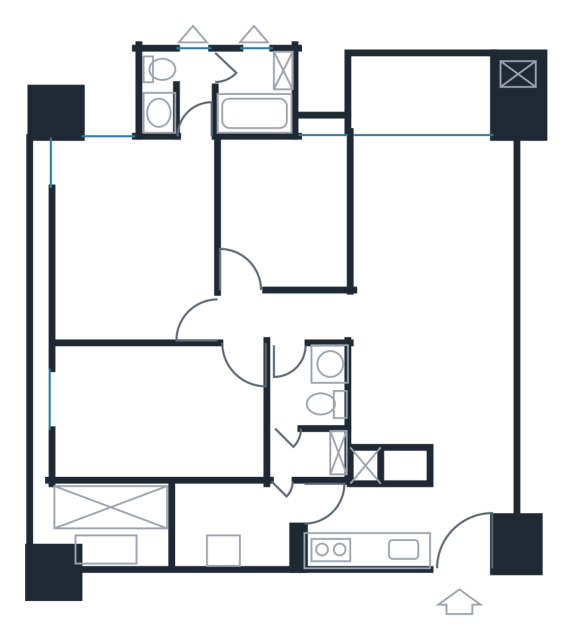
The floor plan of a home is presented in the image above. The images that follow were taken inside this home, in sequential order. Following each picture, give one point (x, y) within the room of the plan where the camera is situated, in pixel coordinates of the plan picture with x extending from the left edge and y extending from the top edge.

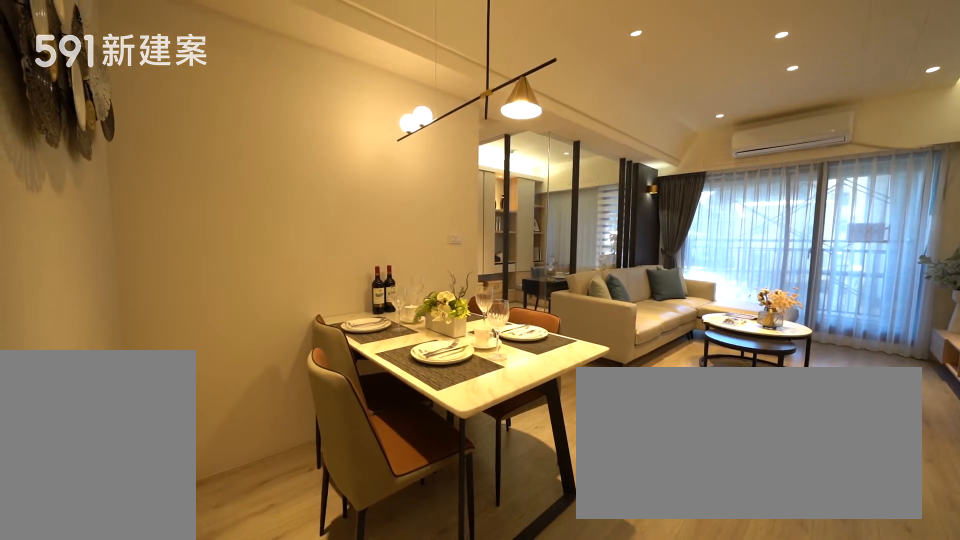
(402, 392)
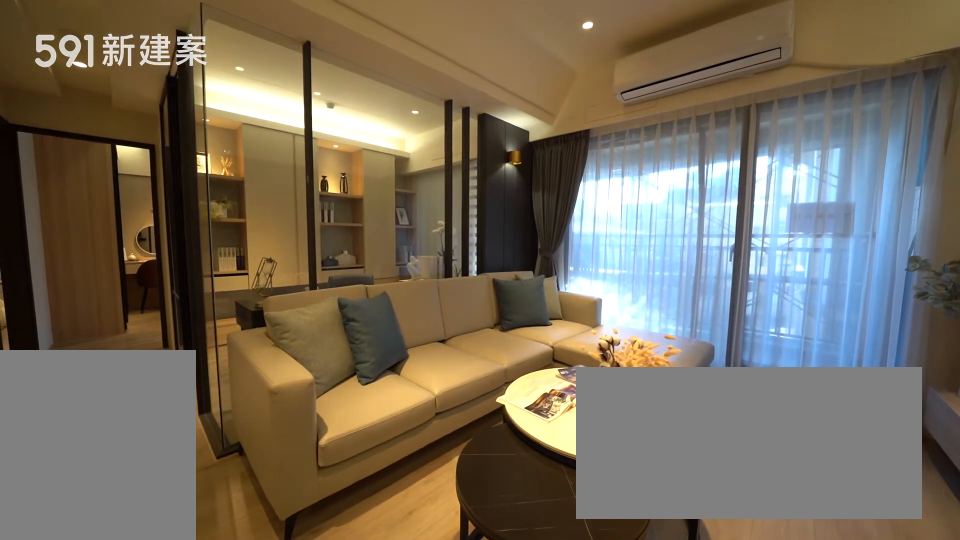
(425, 210)
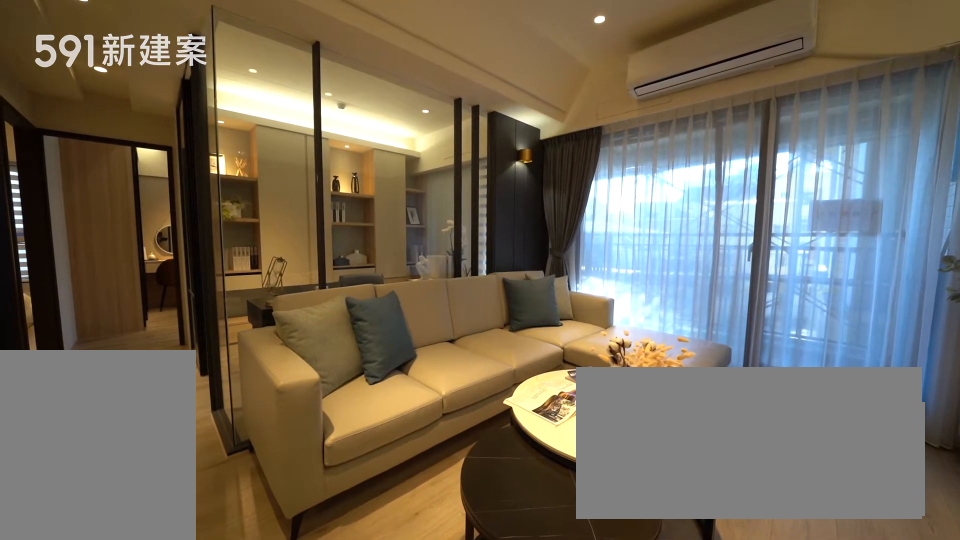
(425, 210)
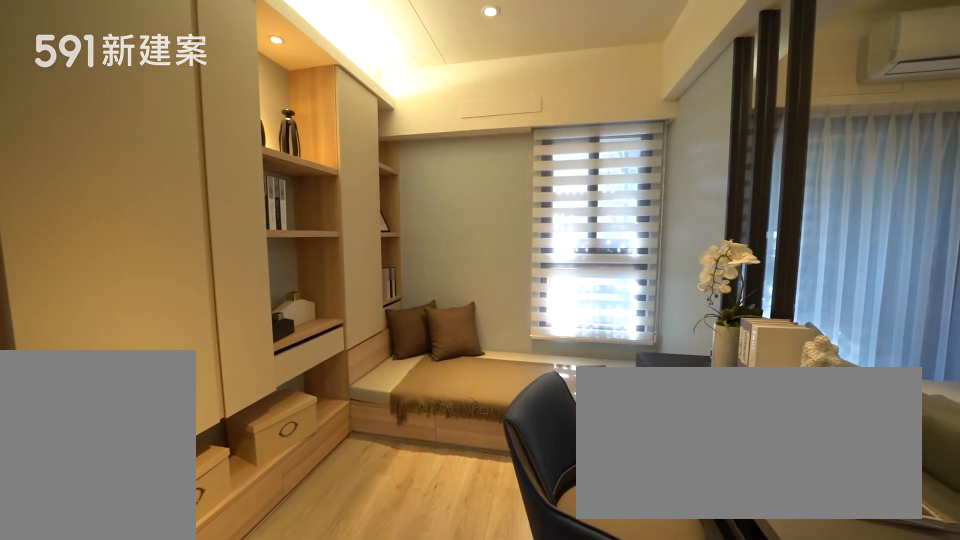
(280, 208)
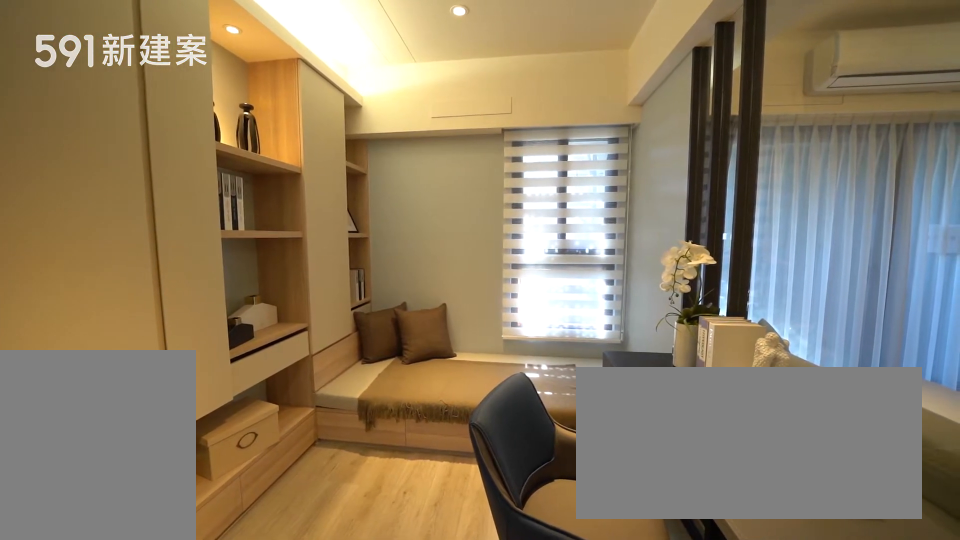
(280, 208)
